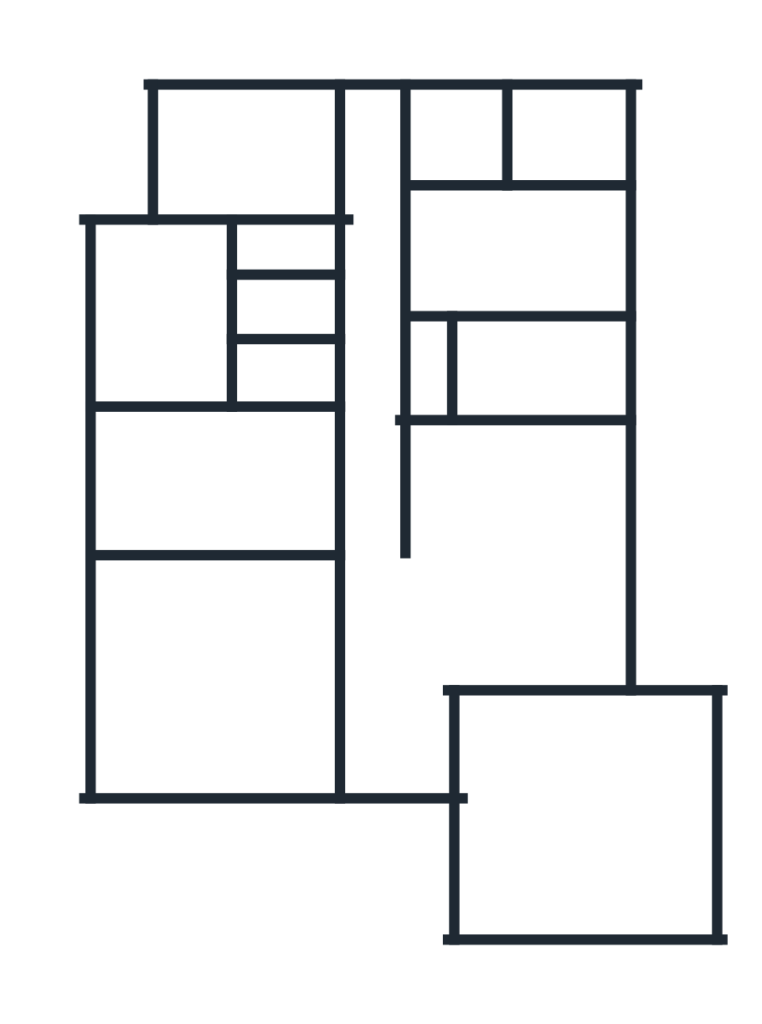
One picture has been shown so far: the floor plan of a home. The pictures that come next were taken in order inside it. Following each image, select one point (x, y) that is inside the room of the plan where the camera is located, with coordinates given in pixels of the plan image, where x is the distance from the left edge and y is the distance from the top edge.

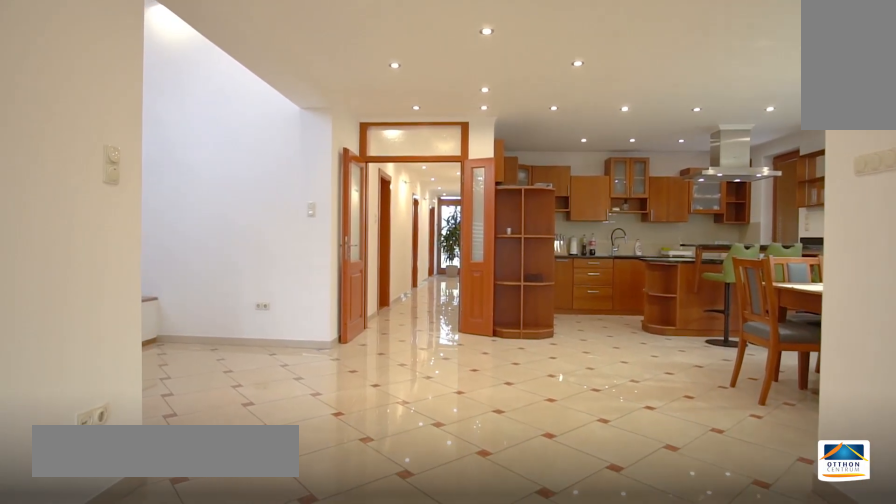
(399, 725)
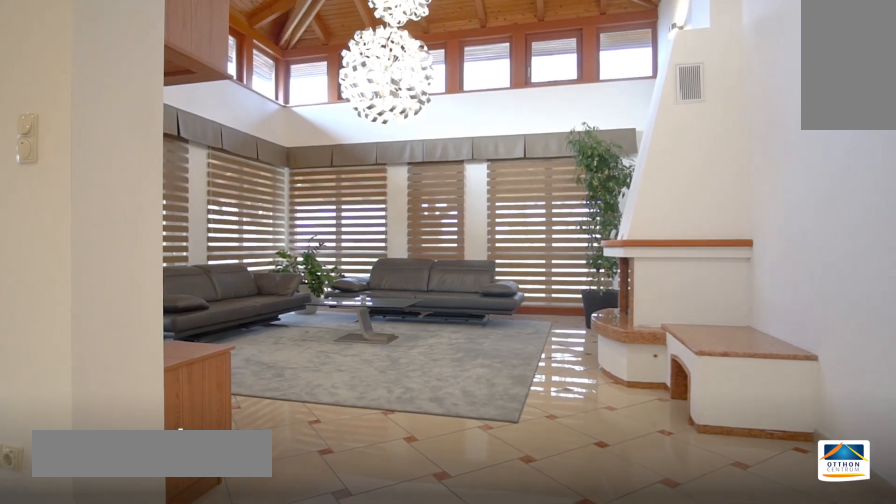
(221, 685)
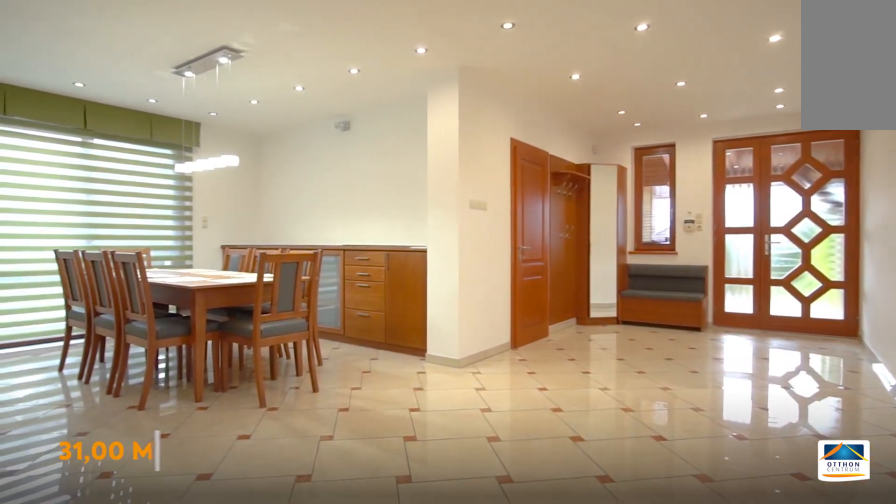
(531, 568)
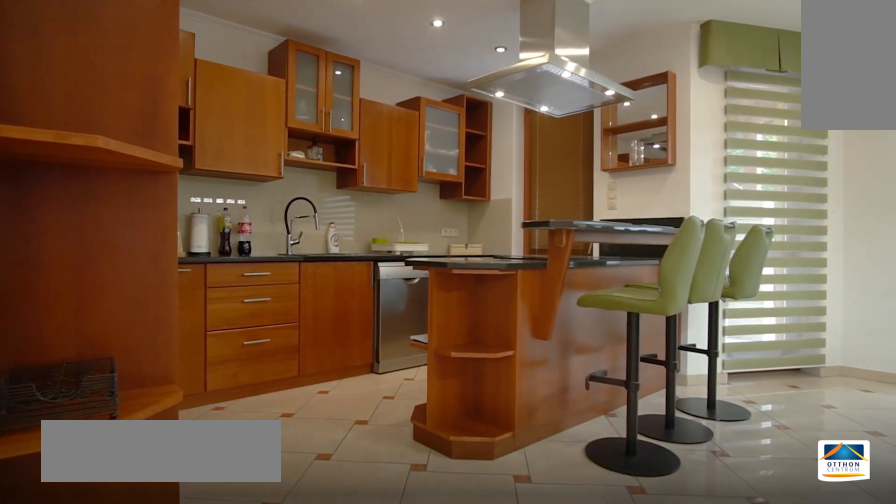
(532, 569)
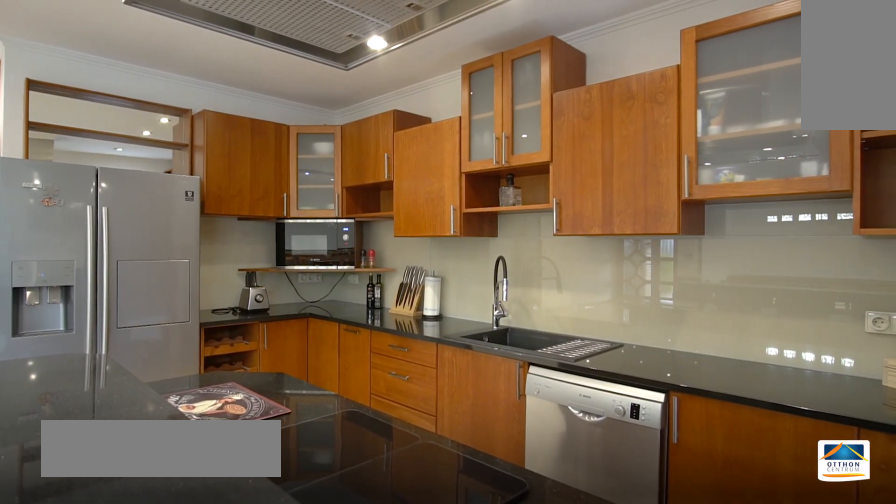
(516, 482)
